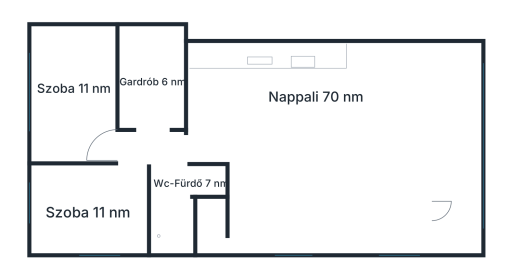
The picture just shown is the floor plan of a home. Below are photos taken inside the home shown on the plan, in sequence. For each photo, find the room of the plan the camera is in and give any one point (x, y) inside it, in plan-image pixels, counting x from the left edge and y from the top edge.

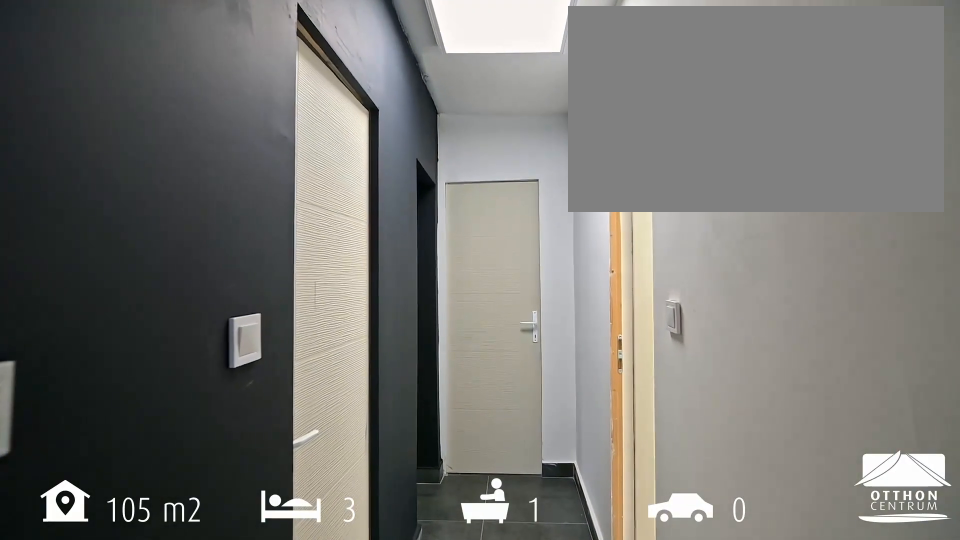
(151, 147)
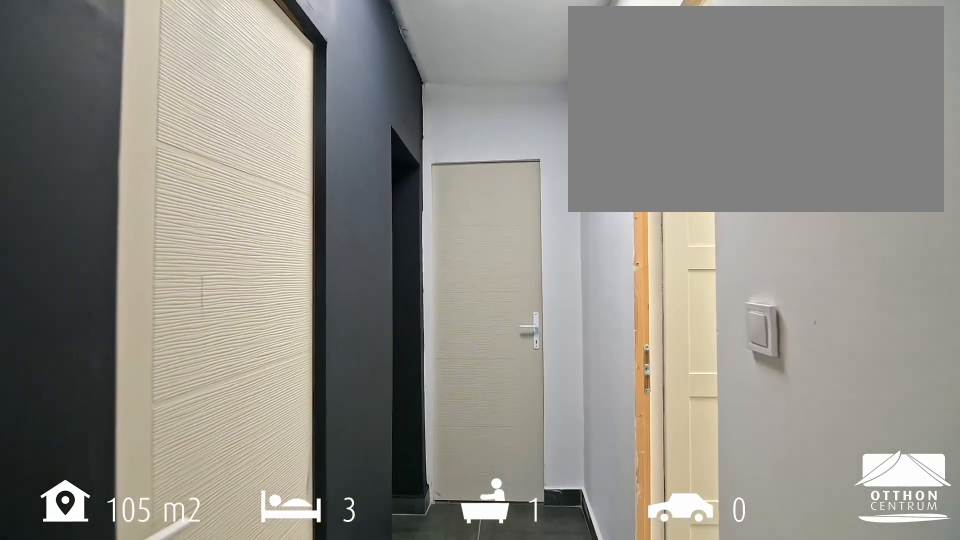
(151, 147)
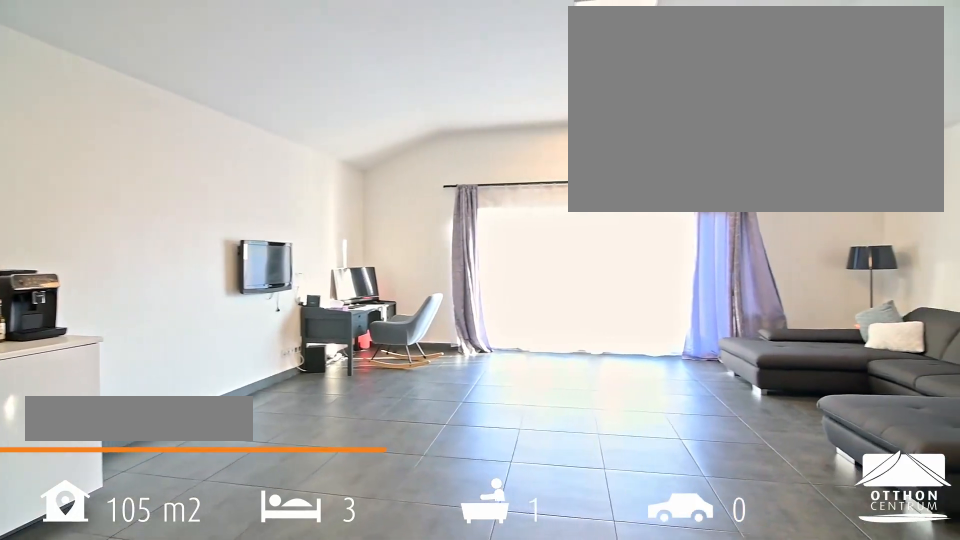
(334, 152)
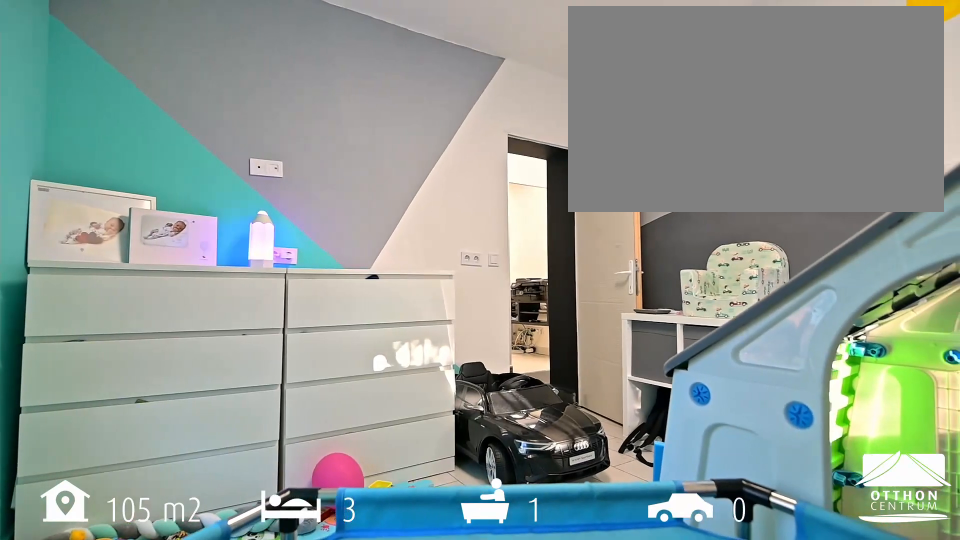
(88, 213)
